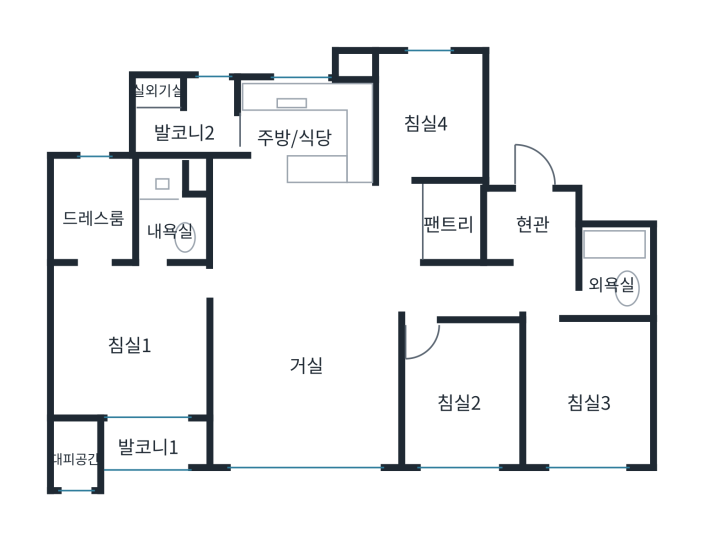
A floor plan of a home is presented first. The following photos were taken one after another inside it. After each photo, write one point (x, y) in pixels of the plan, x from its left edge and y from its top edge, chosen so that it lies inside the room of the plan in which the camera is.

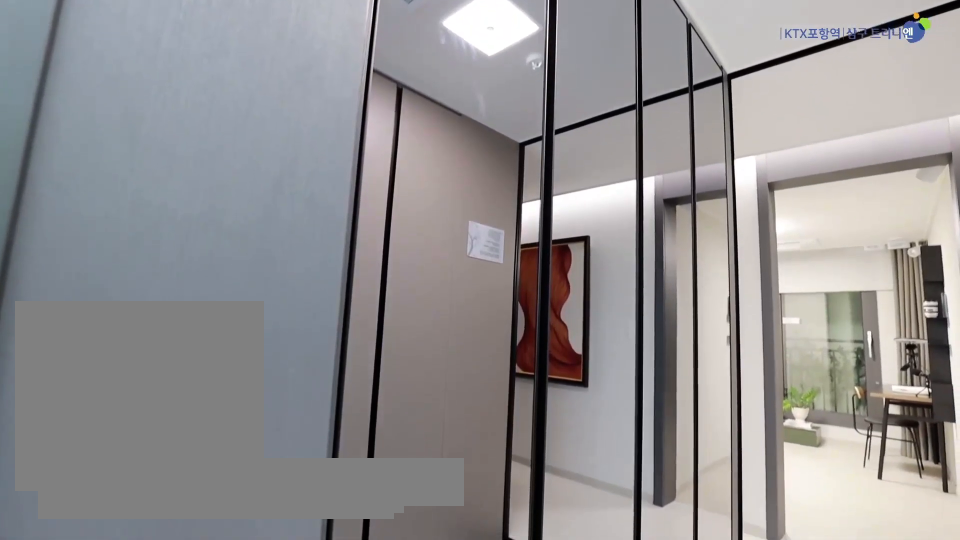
(527, 230)
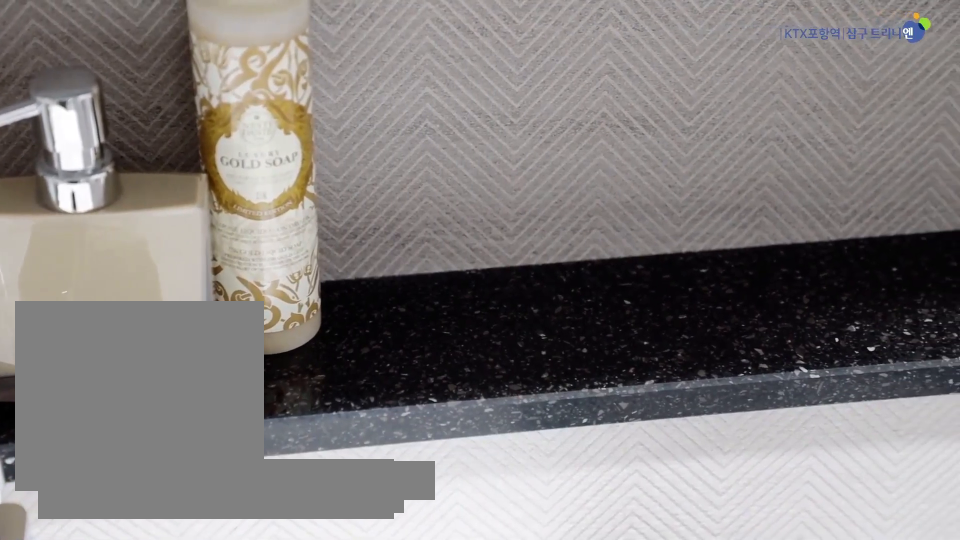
(617, 272)
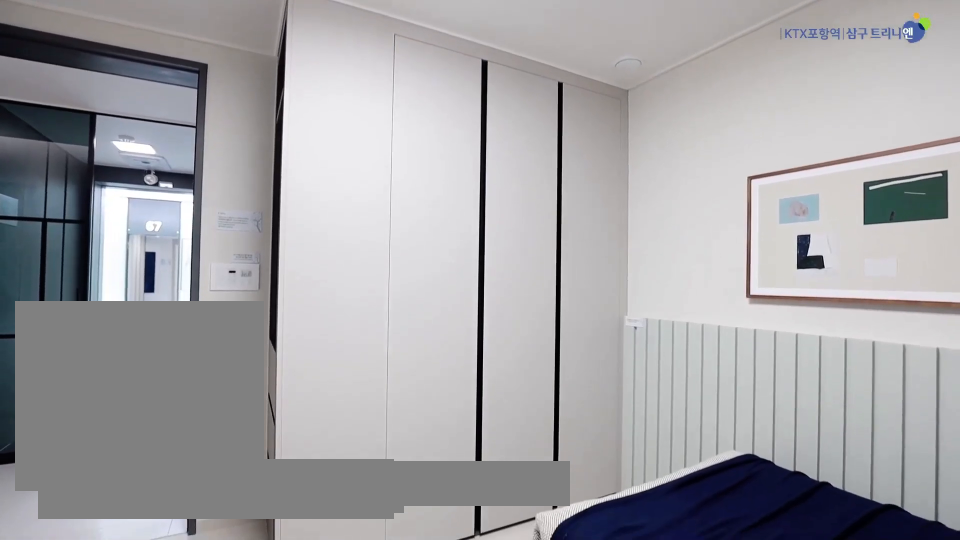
(591, 393)
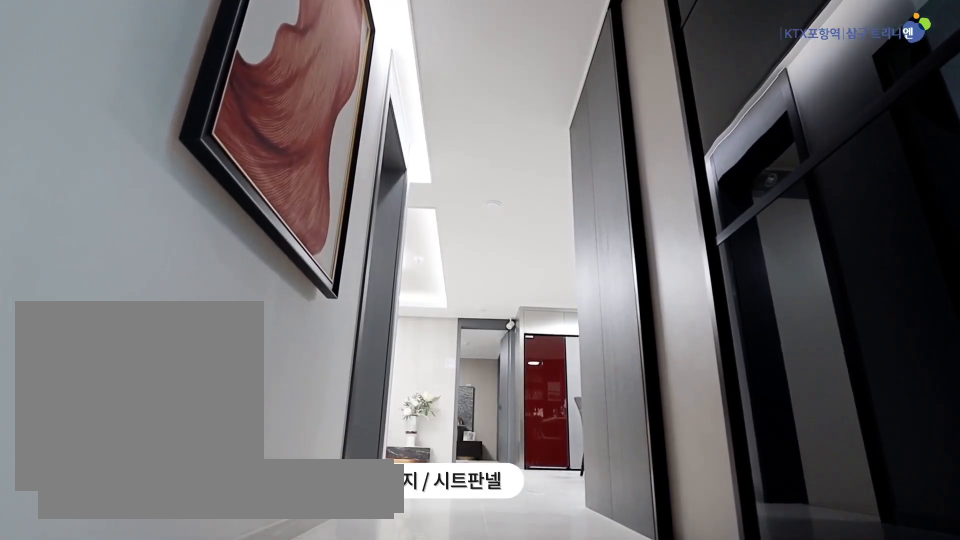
(487, 291)
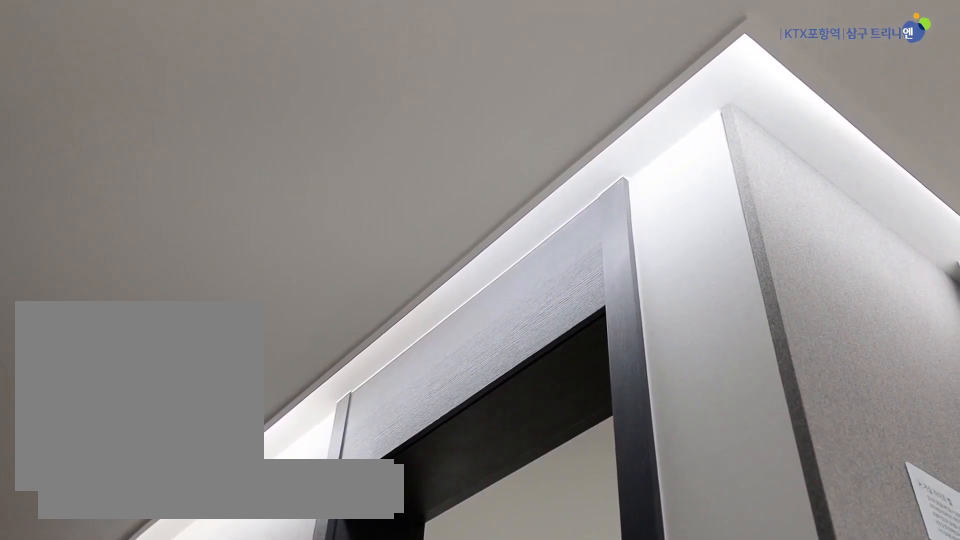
(488, 290)
